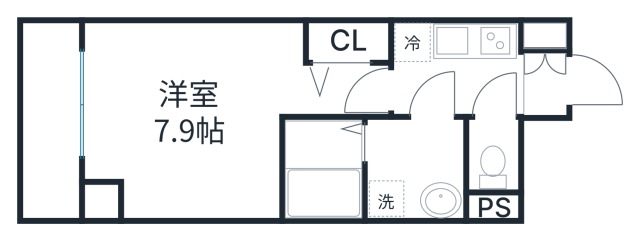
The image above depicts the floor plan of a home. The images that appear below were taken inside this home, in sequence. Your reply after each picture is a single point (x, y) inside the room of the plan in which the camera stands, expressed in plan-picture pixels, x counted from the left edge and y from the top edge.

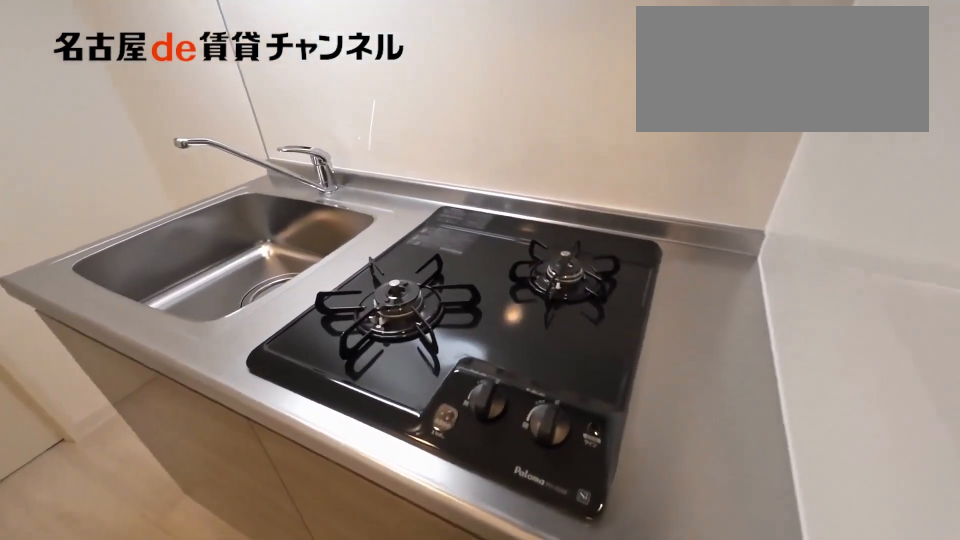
(456, 53)
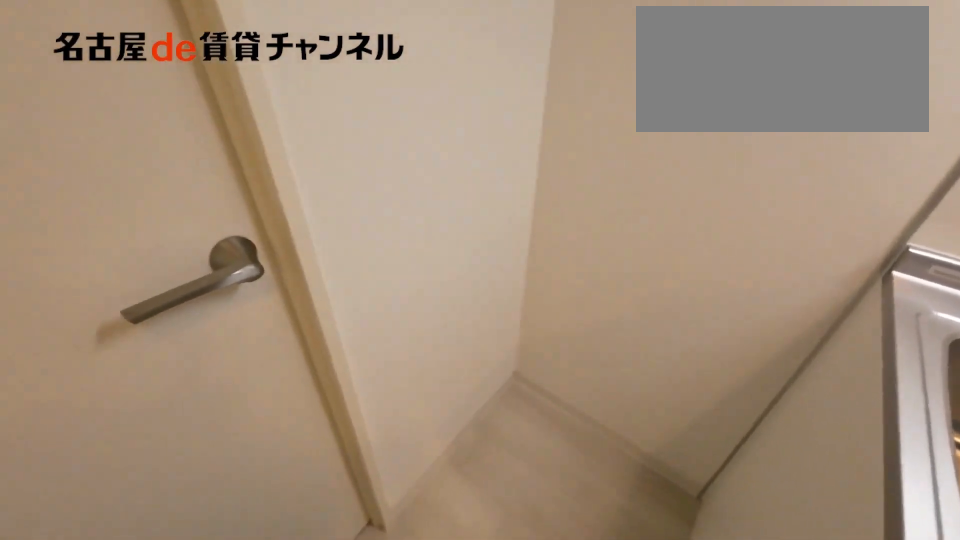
(456, 53)
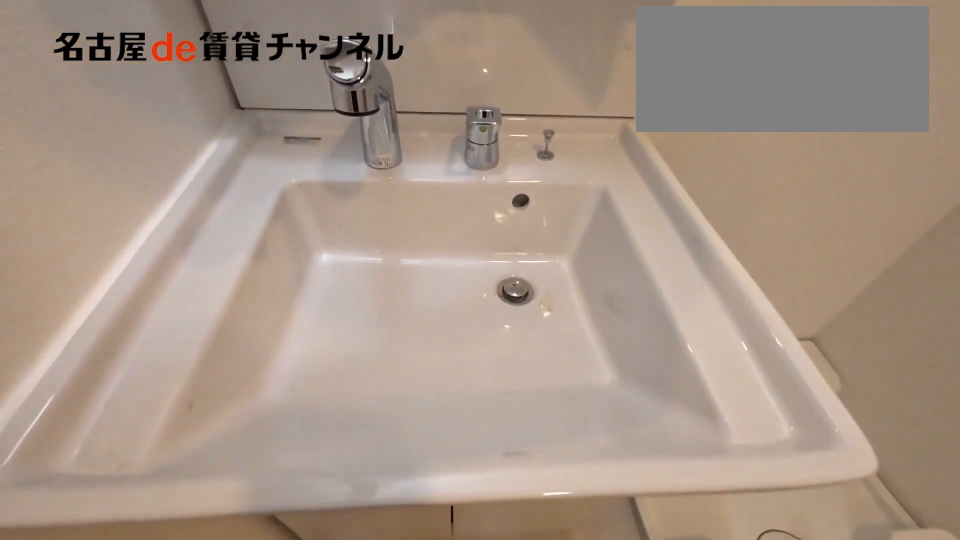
(414, 168)
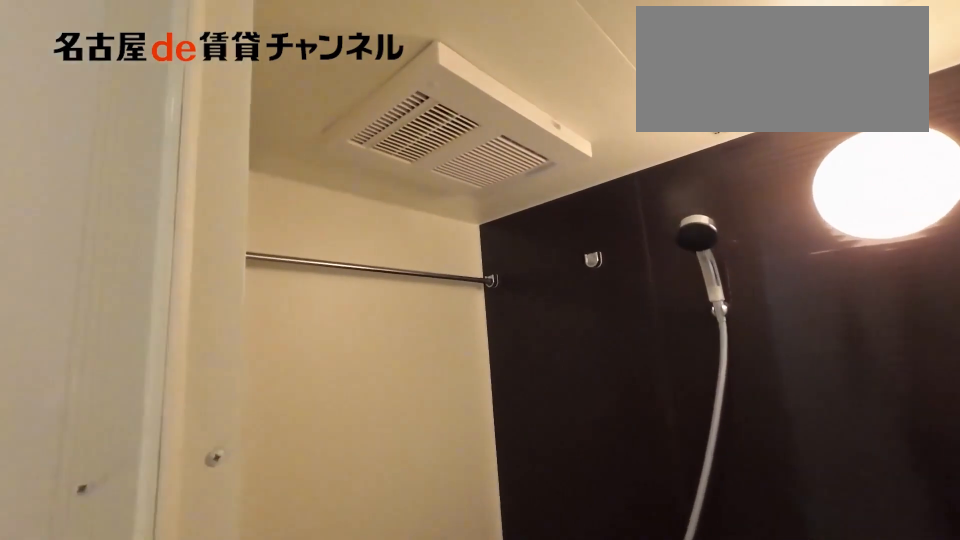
(324, 170)
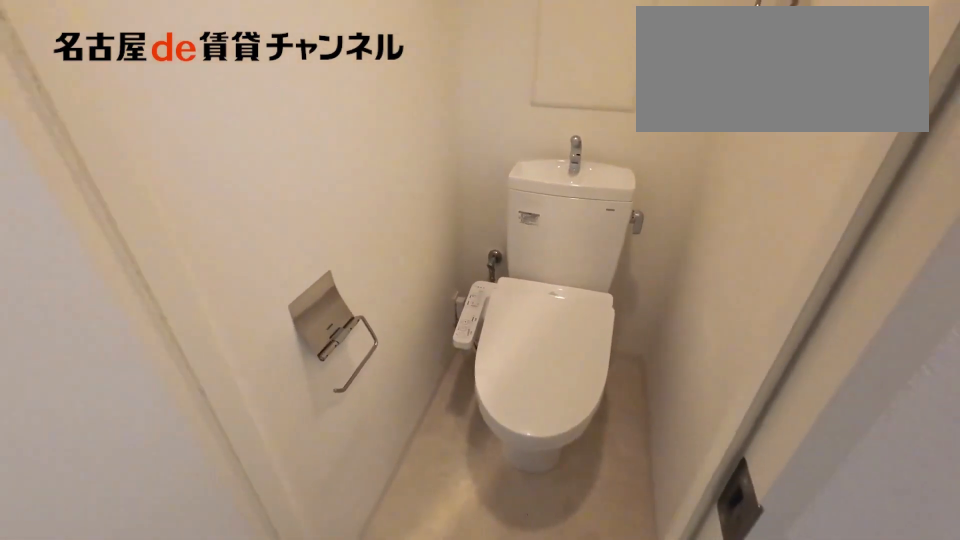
(492, 170)
